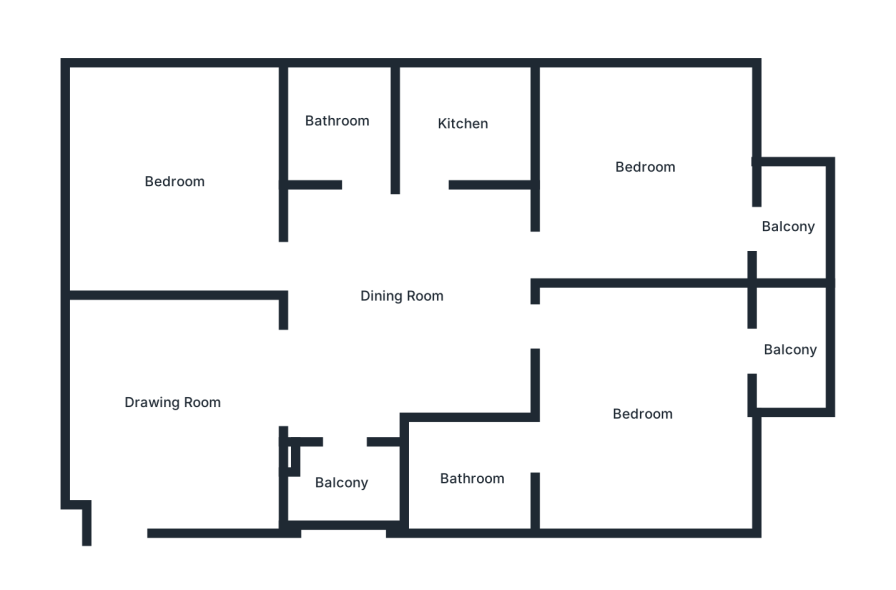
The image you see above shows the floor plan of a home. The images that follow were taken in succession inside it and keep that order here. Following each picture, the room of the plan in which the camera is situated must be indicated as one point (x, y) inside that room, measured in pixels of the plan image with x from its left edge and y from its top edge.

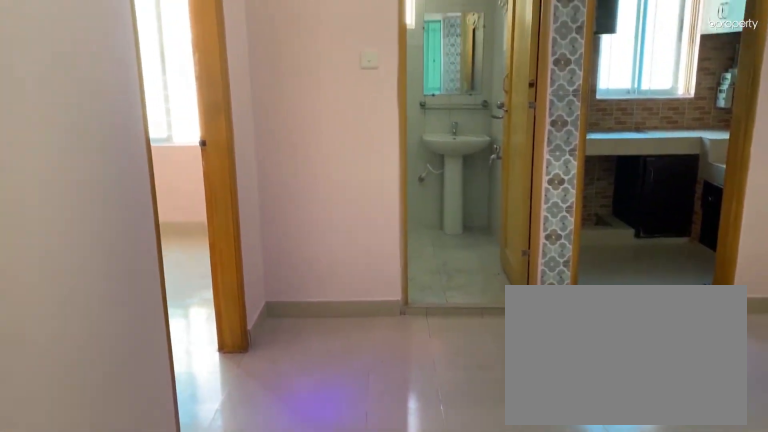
(399, 295)
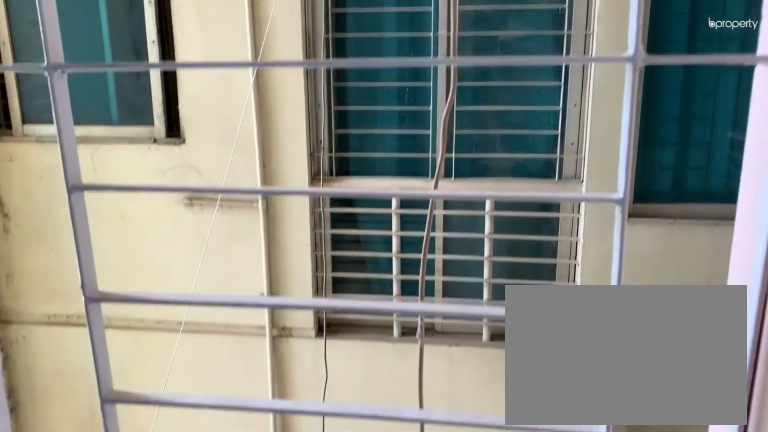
(343, 490)
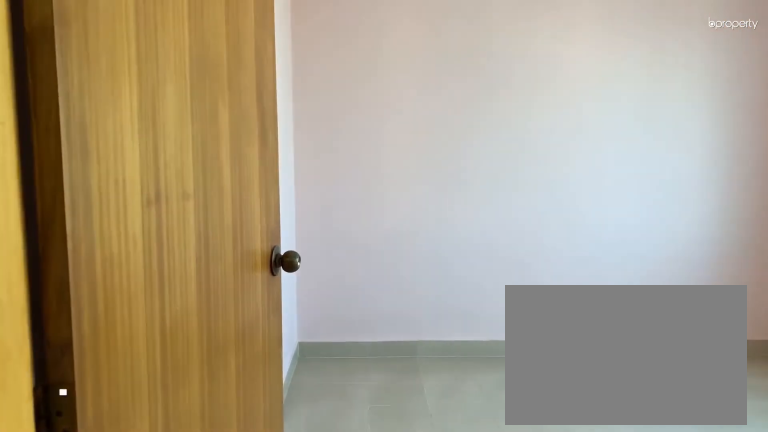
(178, 179)
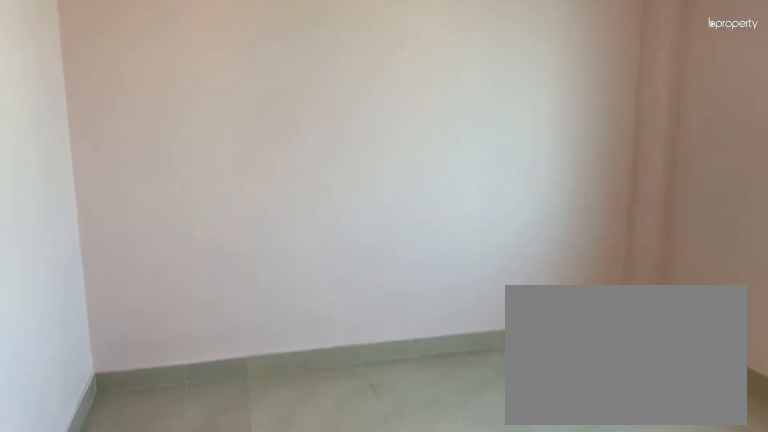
(178, 179)
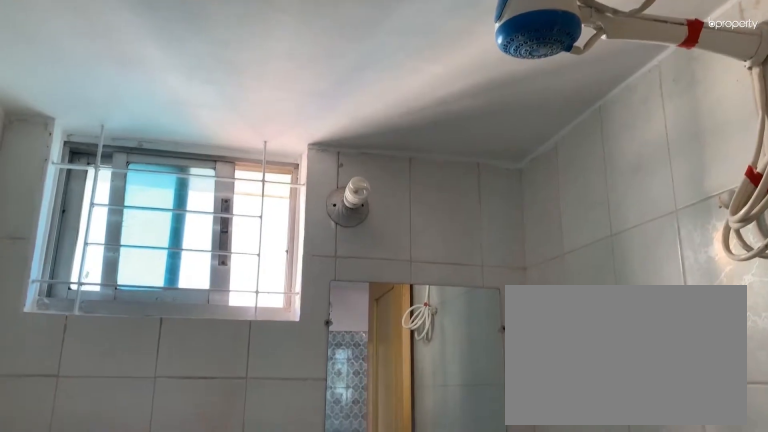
(335, 123)
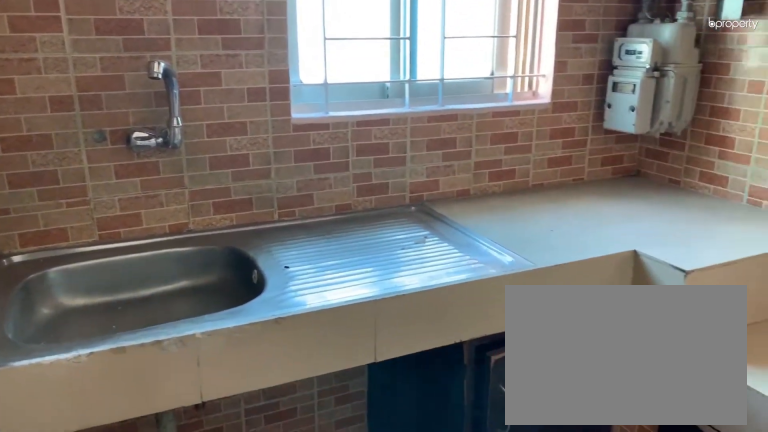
(459, 123)
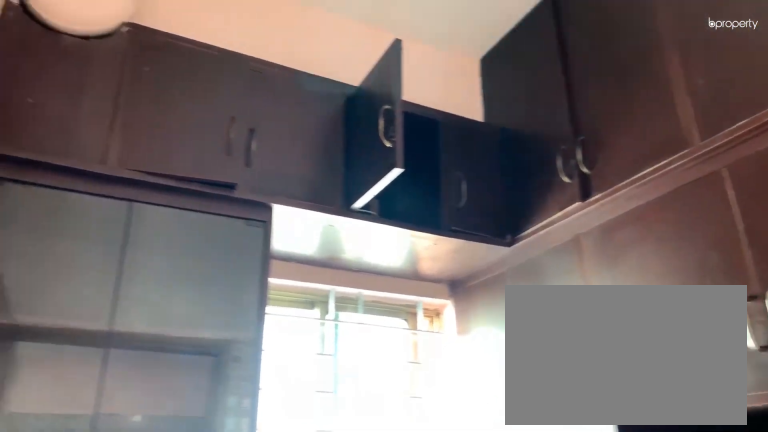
(459, 122)
